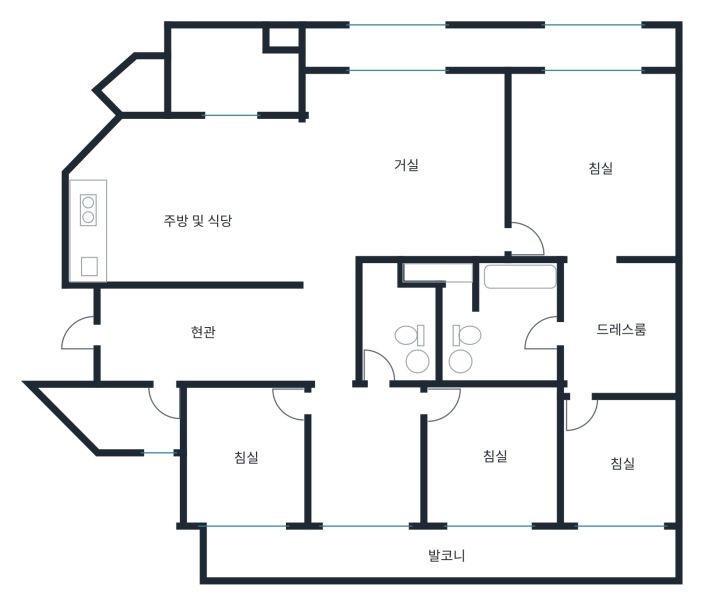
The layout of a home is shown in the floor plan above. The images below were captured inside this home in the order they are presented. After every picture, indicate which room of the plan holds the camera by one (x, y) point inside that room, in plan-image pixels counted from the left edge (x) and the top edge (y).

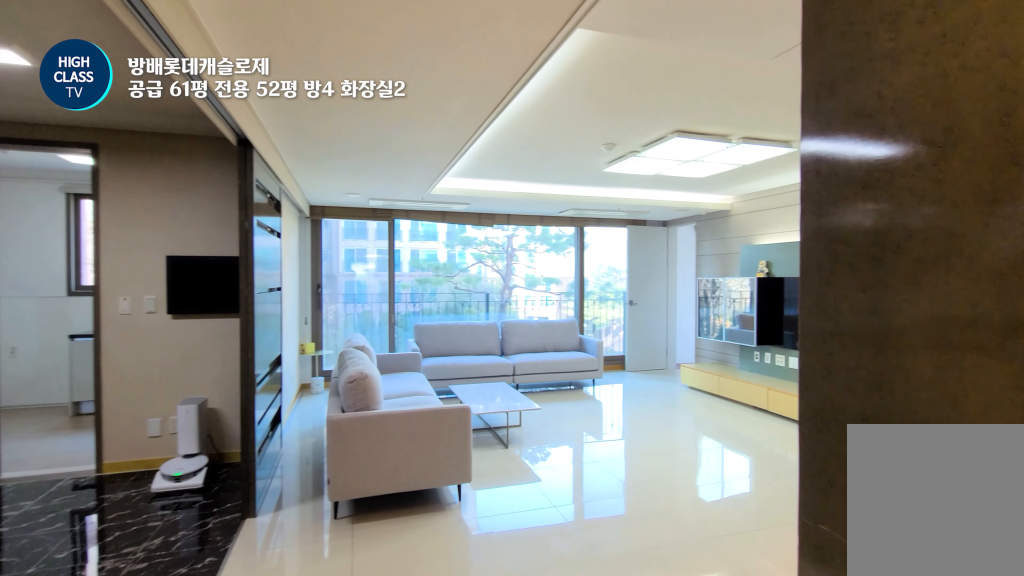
(328, 319)
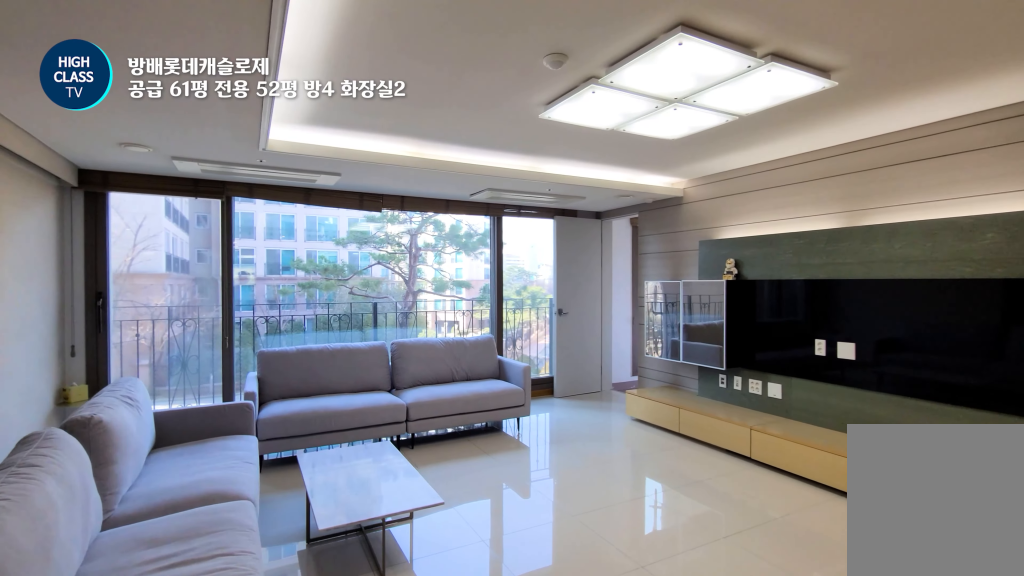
(404, 154)
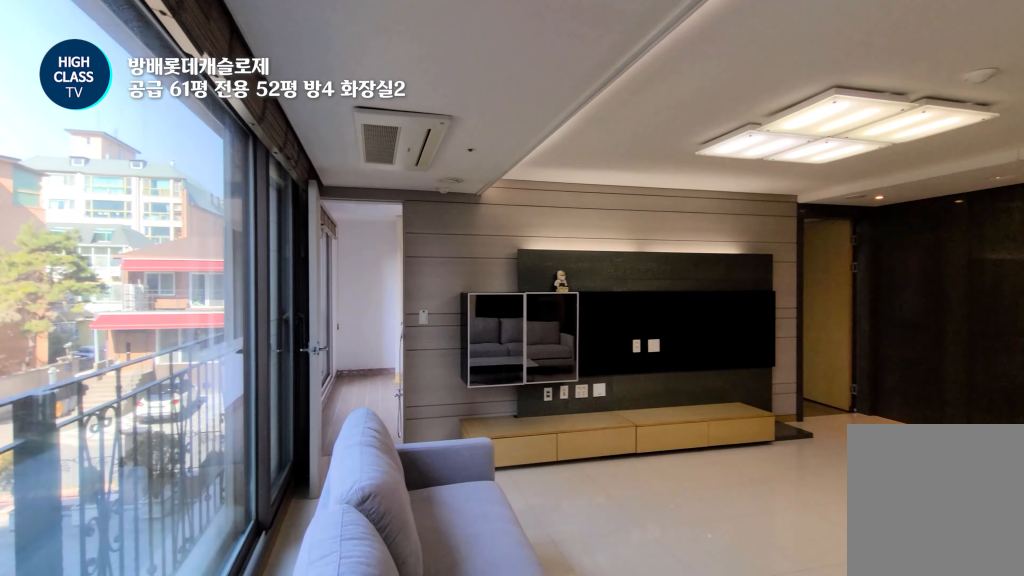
(404, 154)
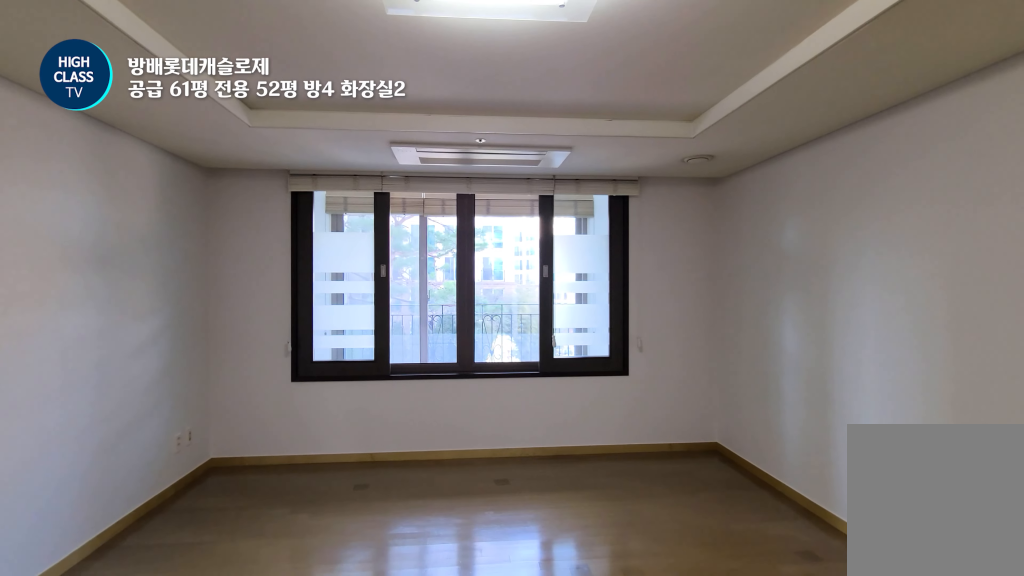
(592, 142)
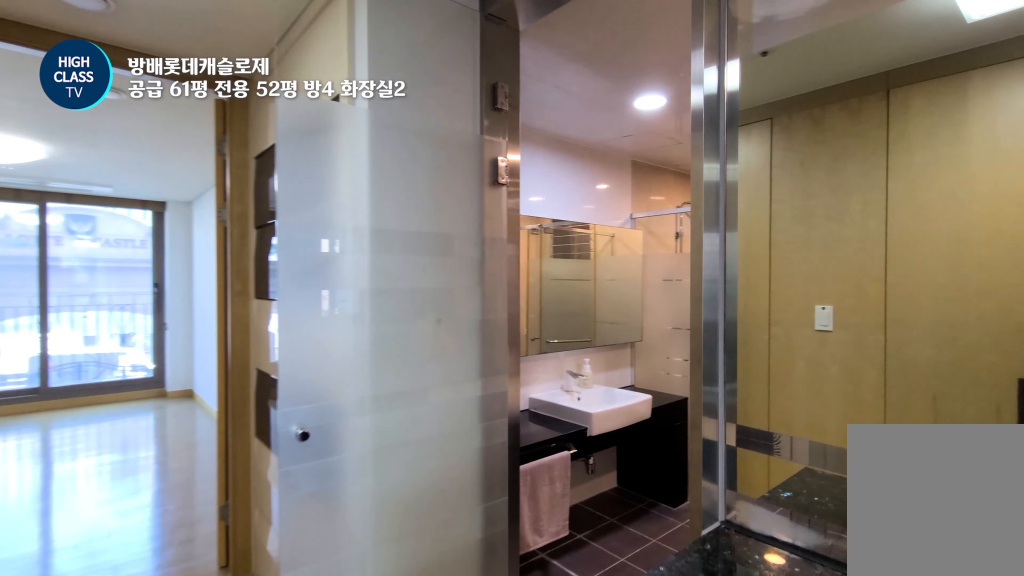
(616, 327)
